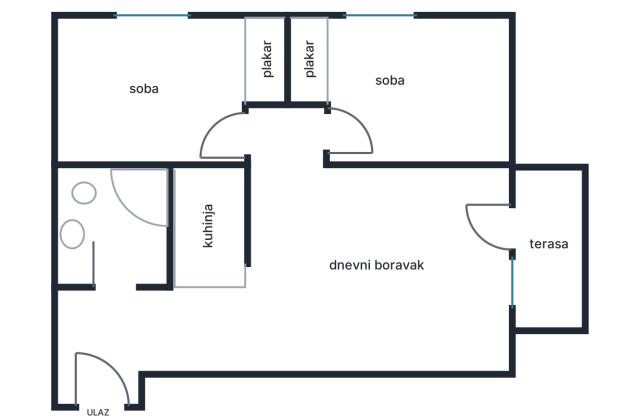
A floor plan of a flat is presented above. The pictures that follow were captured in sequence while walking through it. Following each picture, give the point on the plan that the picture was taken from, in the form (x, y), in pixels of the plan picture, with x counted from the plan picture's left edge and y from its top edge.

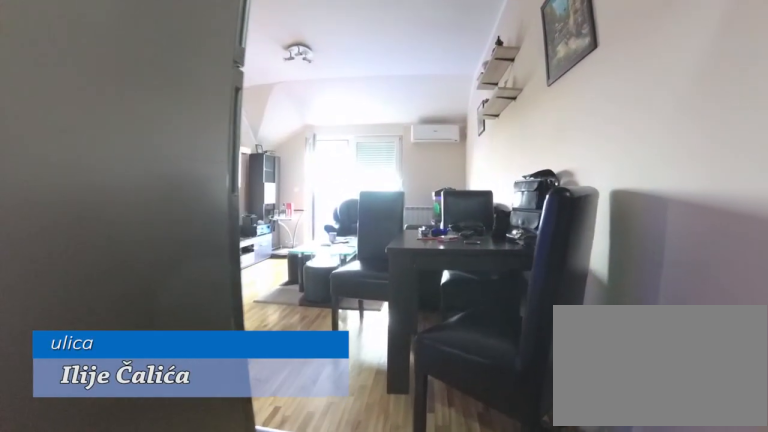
(144, 344)
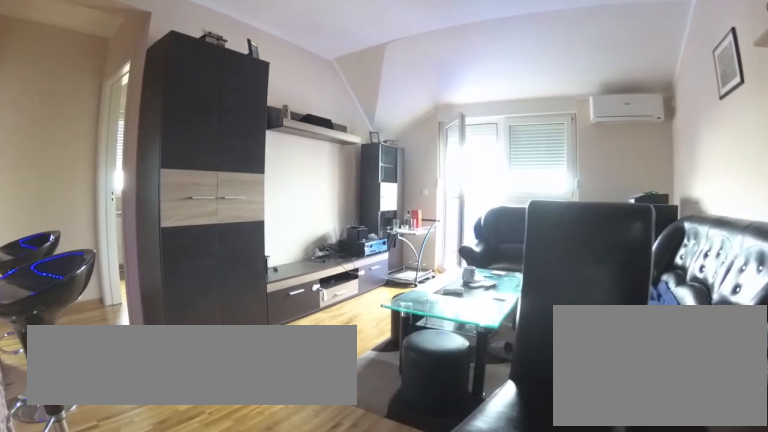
(248, 328)
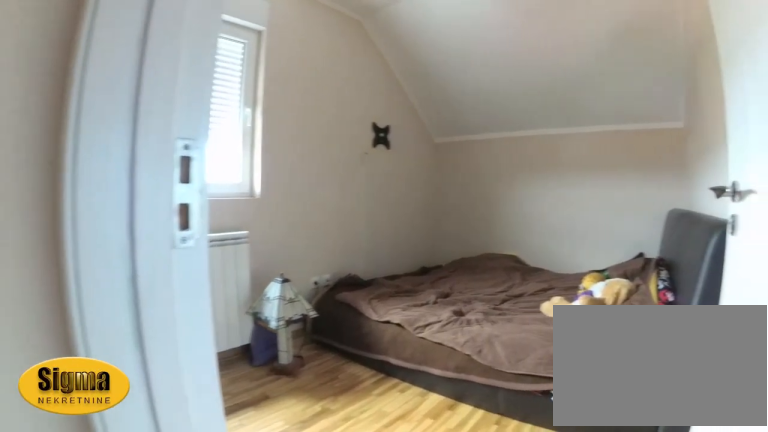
(280, 146)
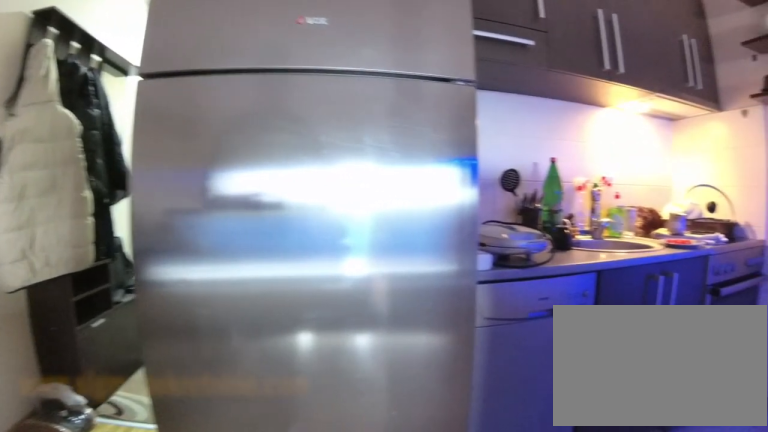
(266, 277)
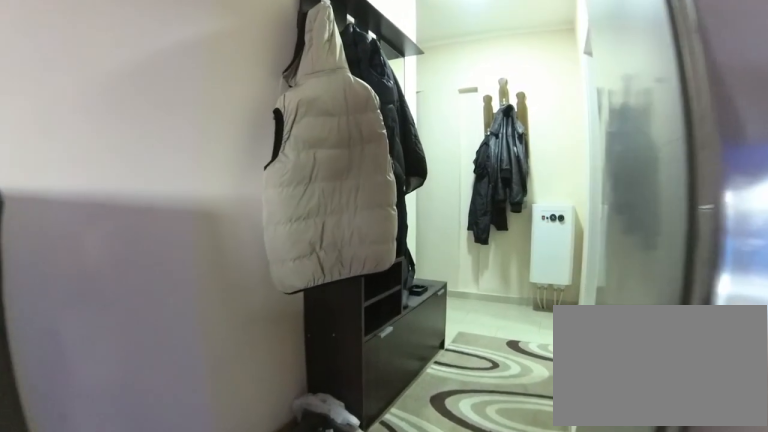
(228, 313)
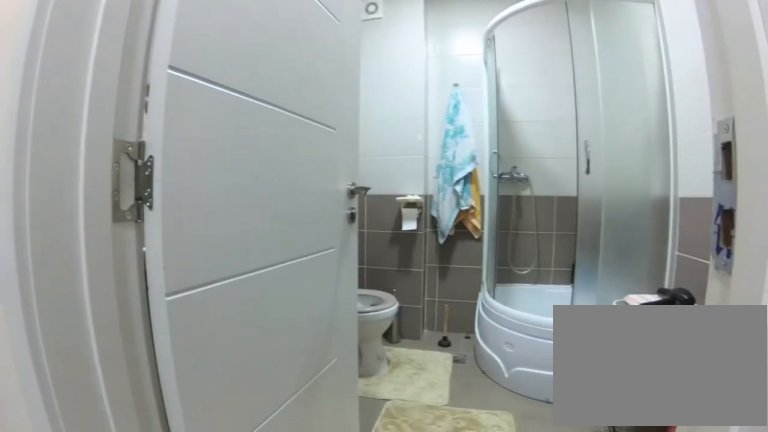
(118, 325)
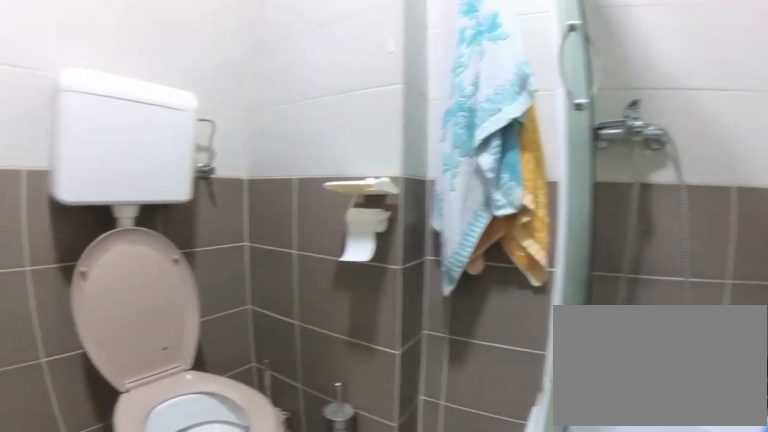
(123, 244)
